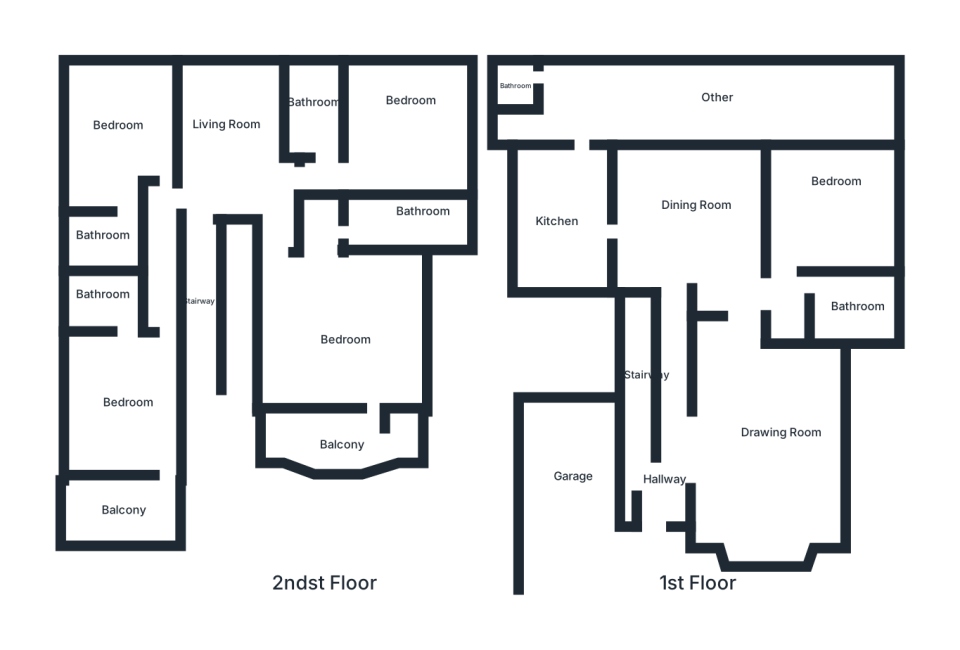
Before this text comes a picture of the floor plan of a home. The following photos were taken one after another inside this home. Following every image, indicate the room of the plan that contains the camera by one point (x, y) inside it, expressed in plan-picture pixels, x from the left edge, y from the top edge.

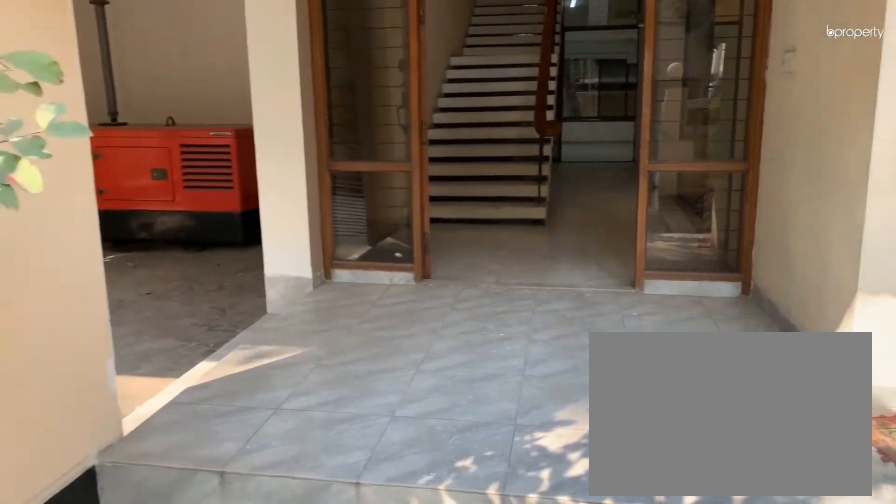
(647, 553)
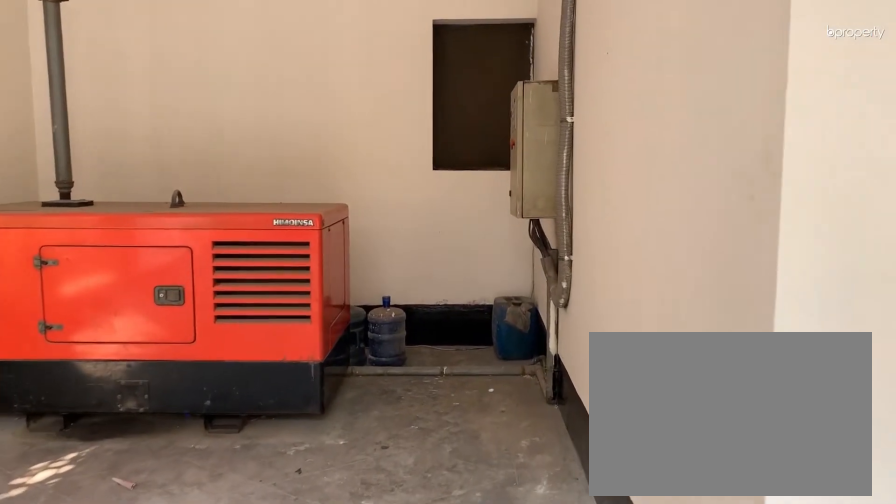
(573, 488)
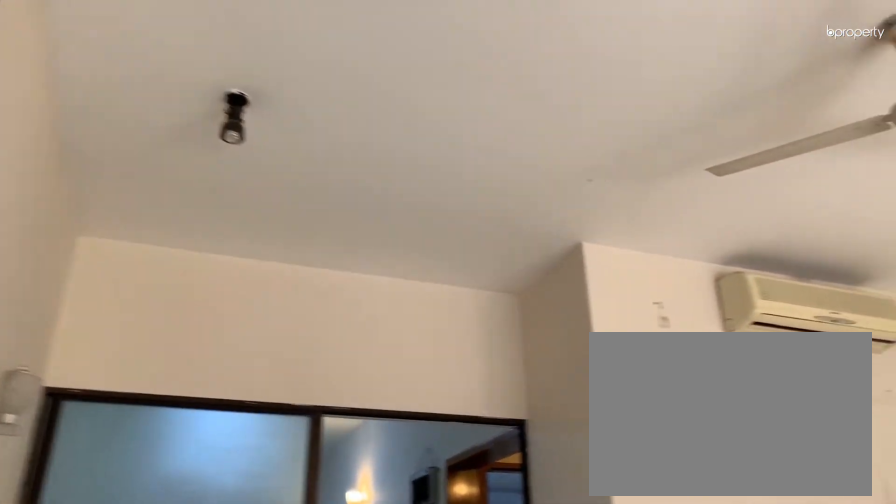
(771, 437)
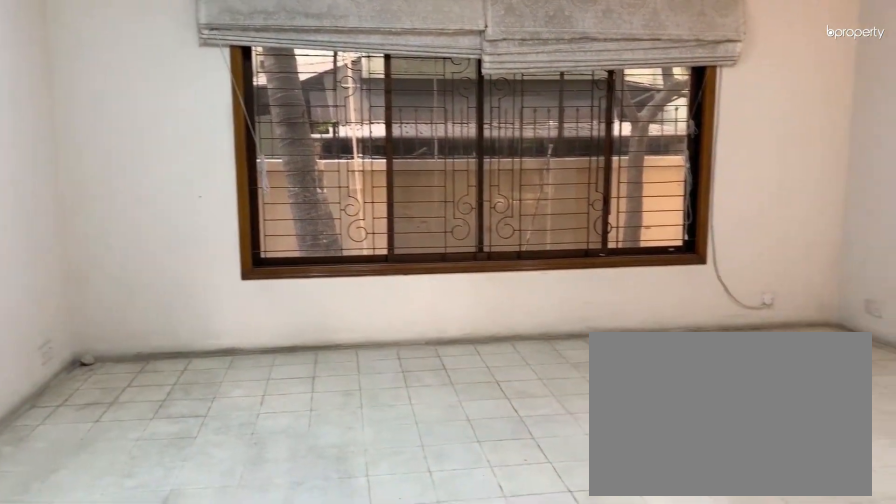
(700, 211)
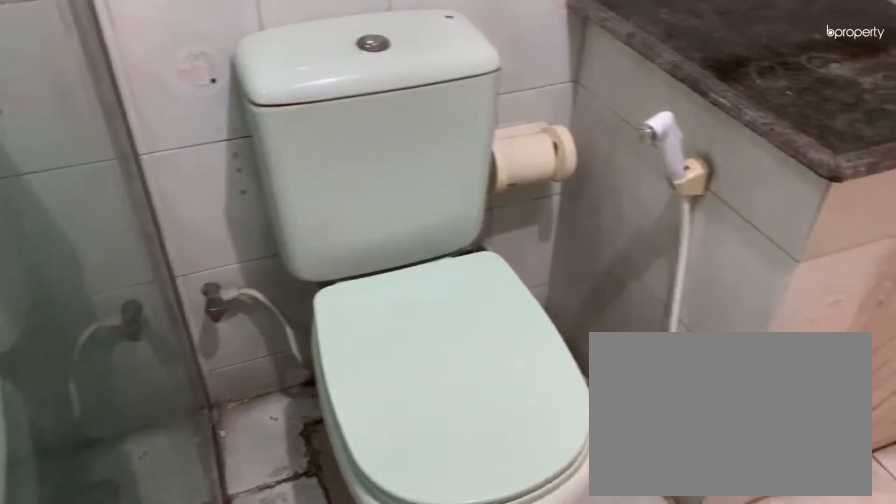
(850, 307)
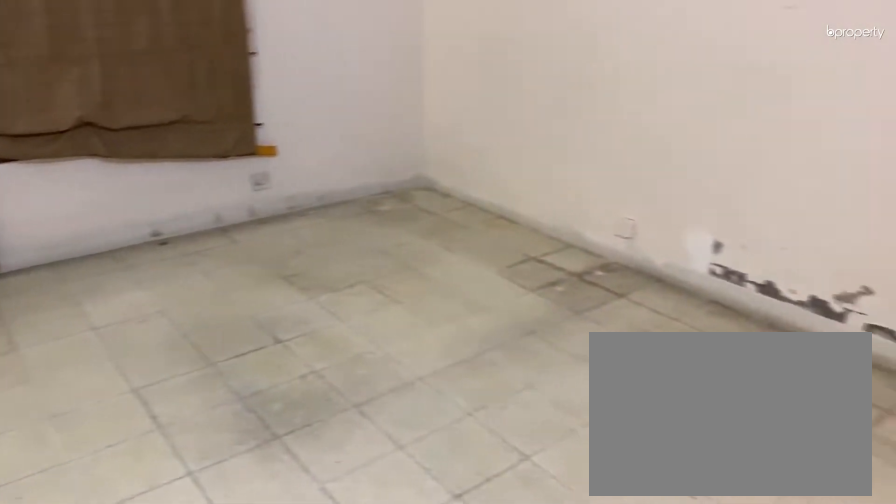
(820, 200)
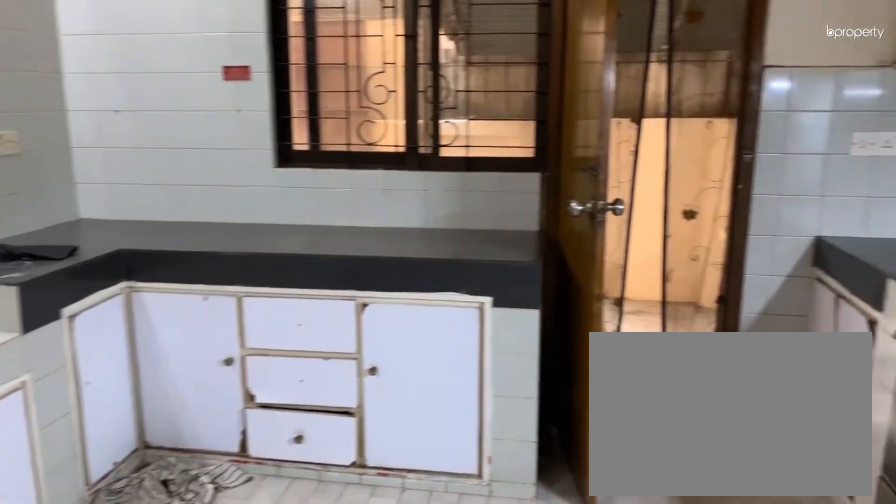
(541, 220)
